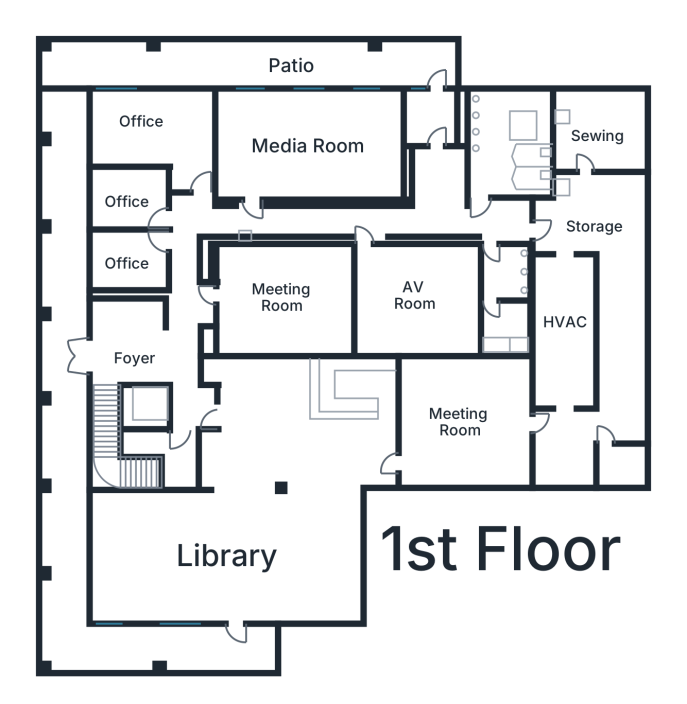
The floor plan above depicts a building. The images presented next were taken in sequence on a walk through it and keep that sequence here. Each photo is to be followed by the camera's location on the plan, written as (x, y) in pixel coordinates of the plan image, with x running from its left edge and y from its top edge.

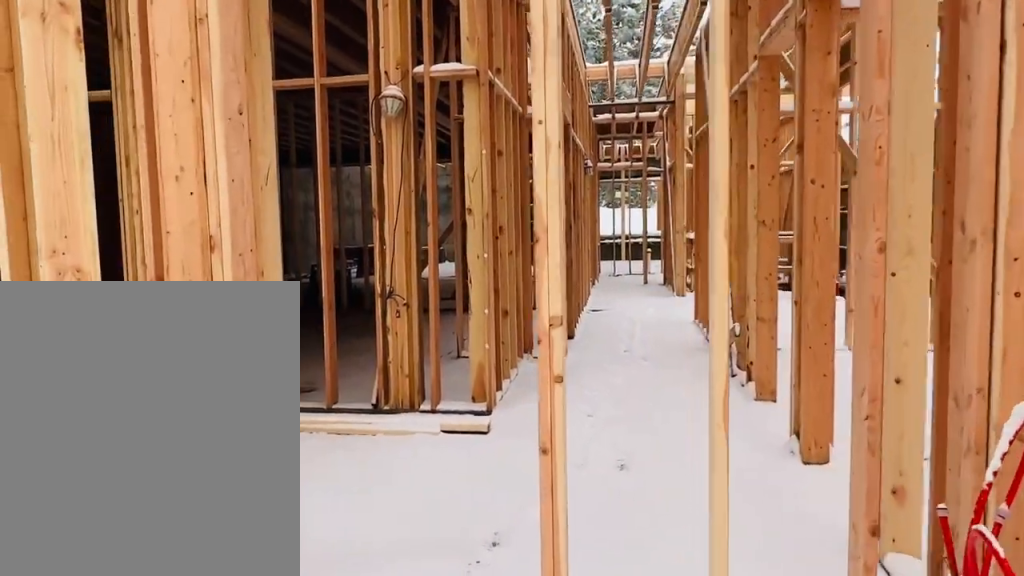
(166, 129)
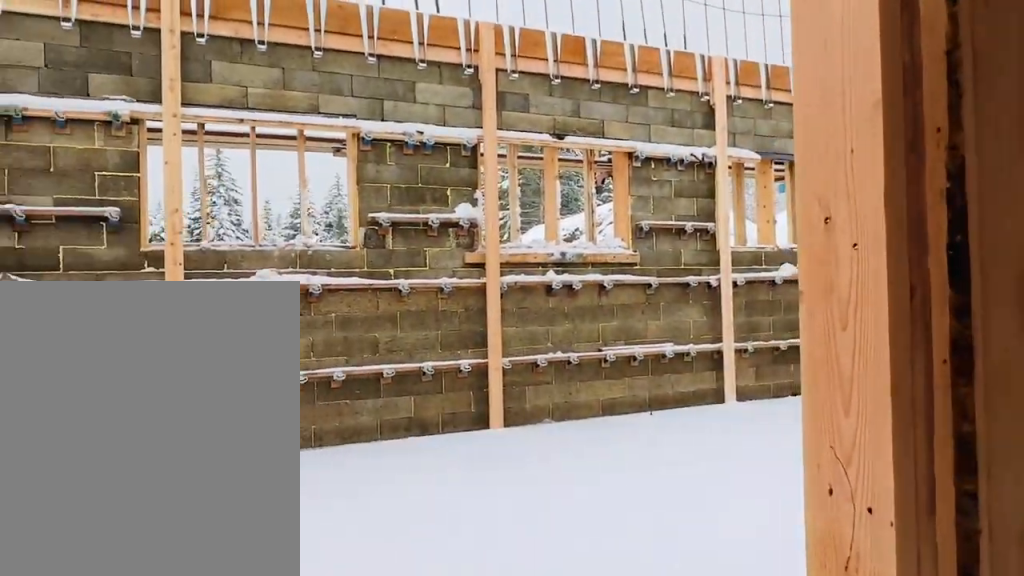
(244, 203)
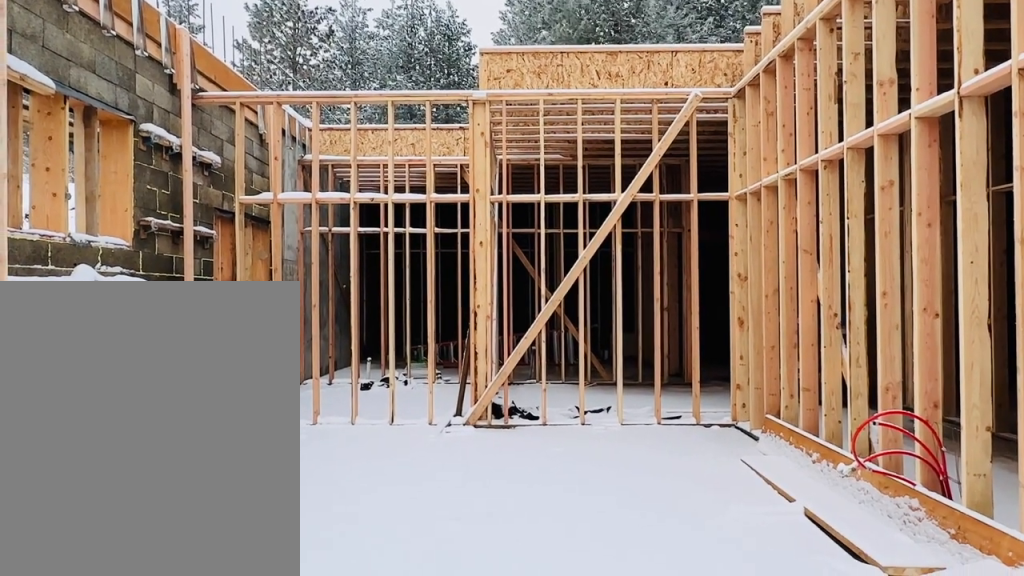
(268, 142)
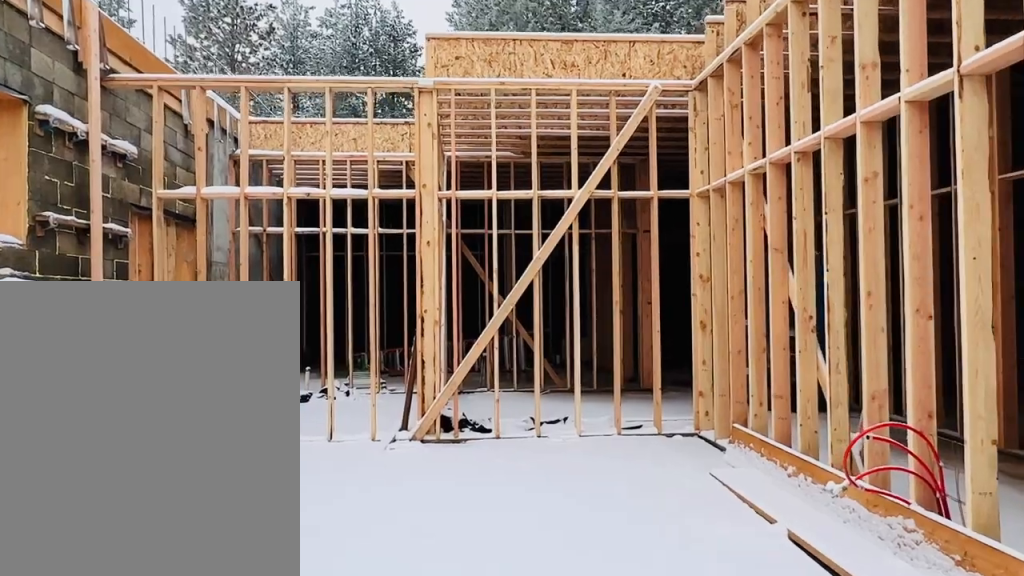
(269, 142)
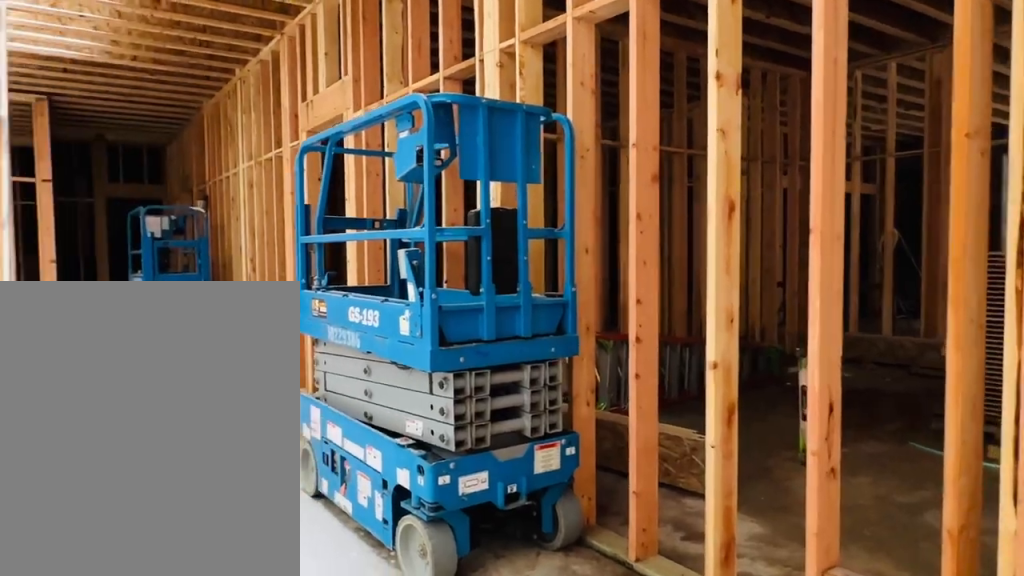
(251, 186)
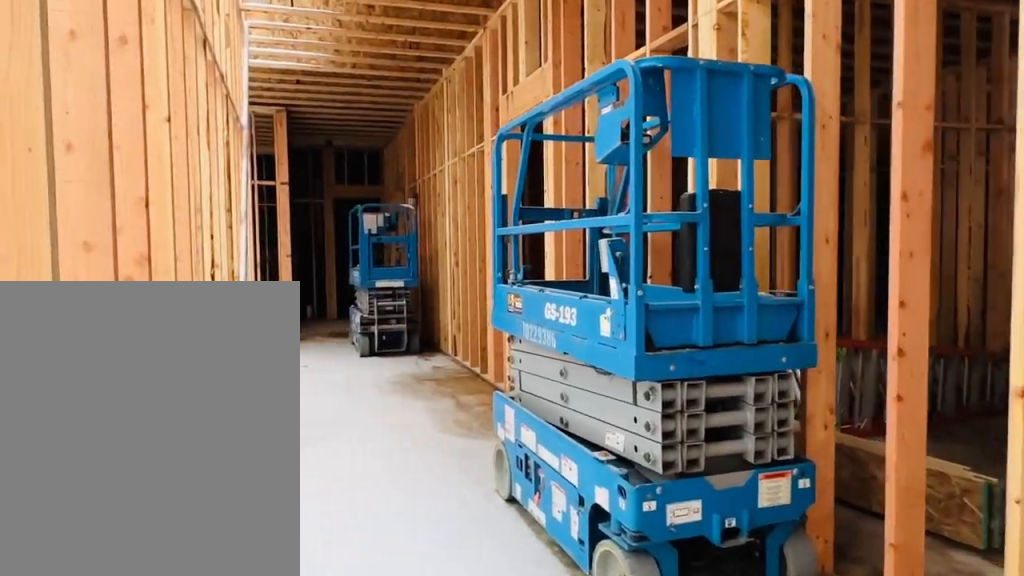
(250, 200)
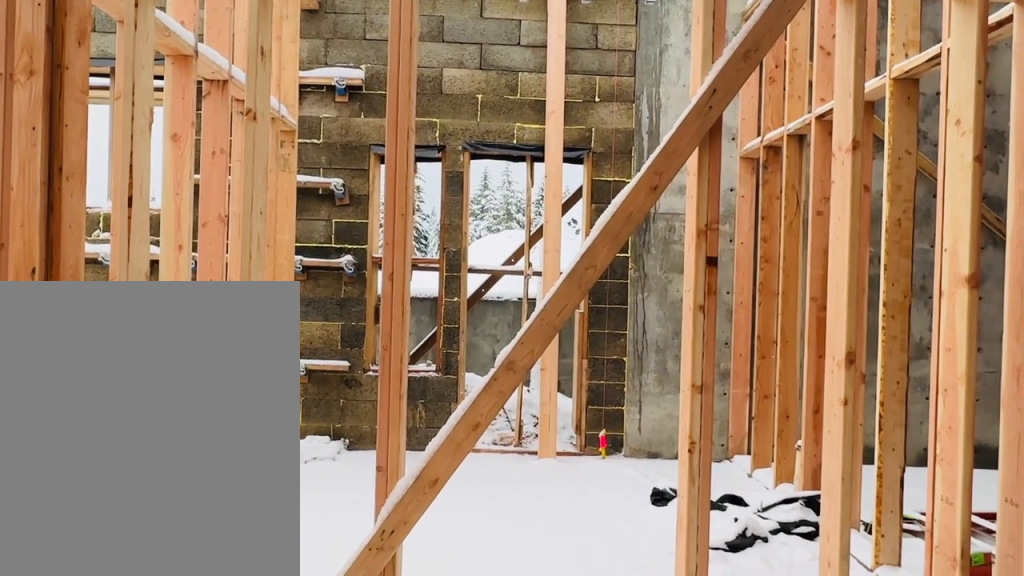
(436, 191)
